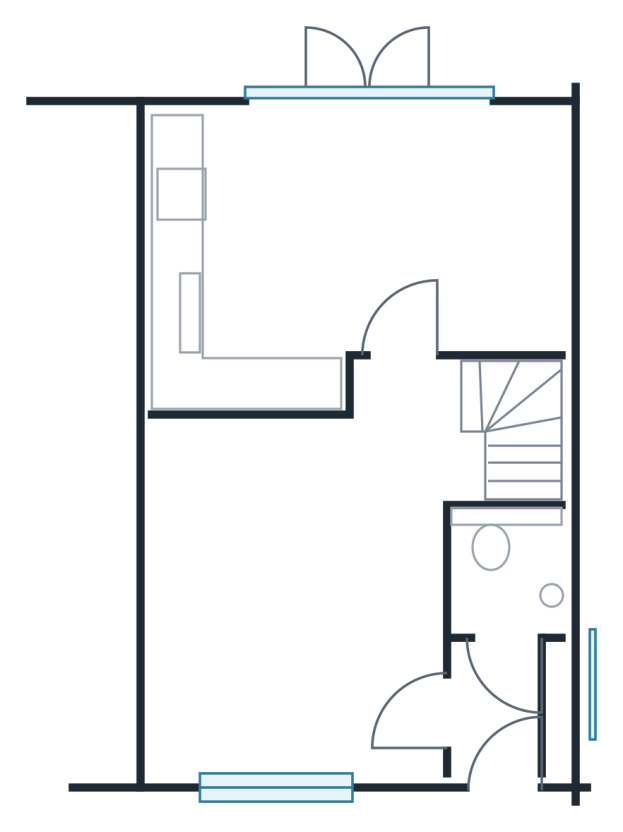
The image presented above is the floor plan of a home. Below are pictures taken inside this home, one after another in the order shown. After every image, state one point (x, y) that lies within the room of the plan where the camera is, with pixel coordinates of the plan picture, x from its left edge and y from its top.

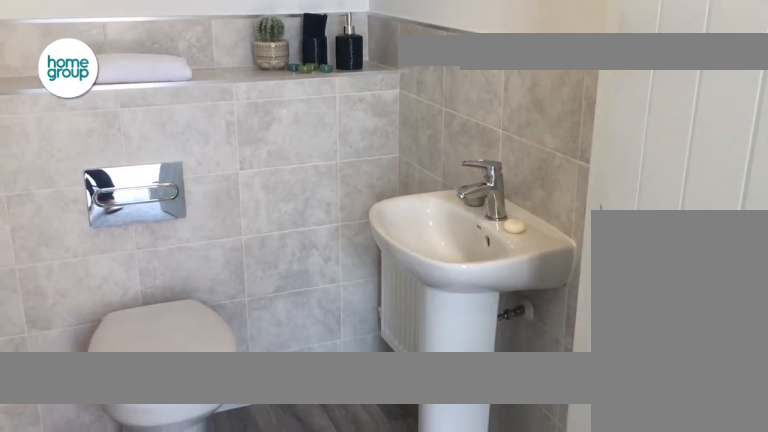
(507, 571)
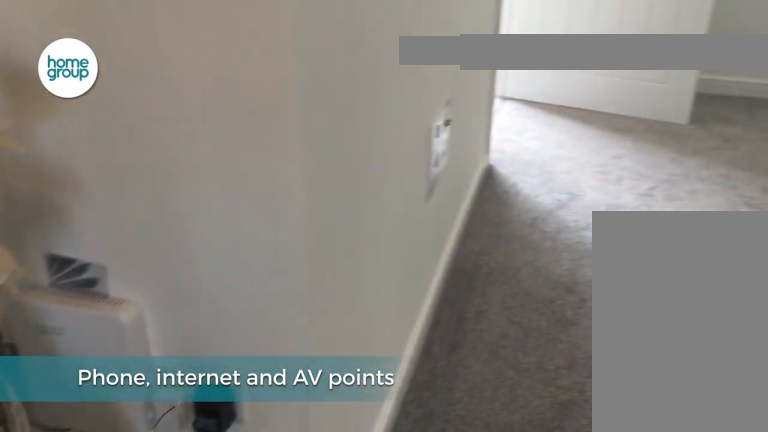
(298, 579)
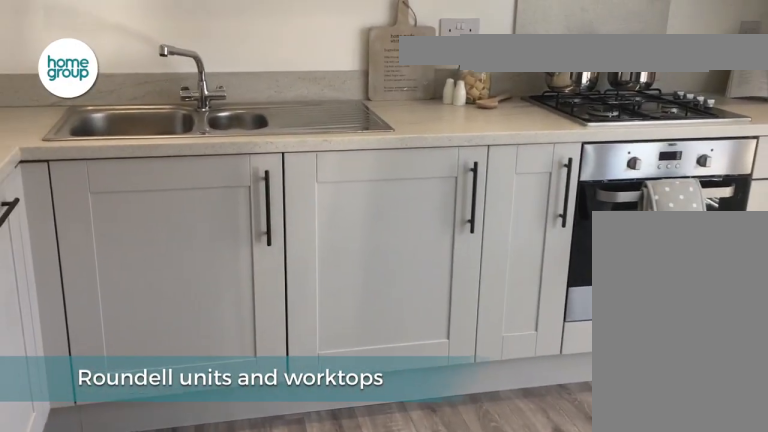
(358, 244)
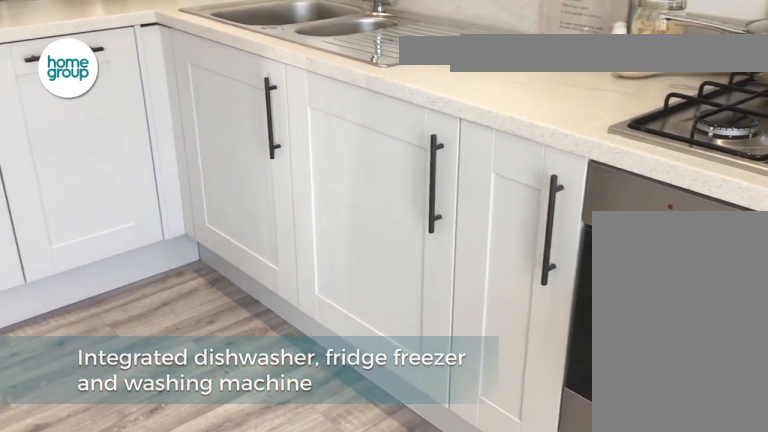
(358, 244)
